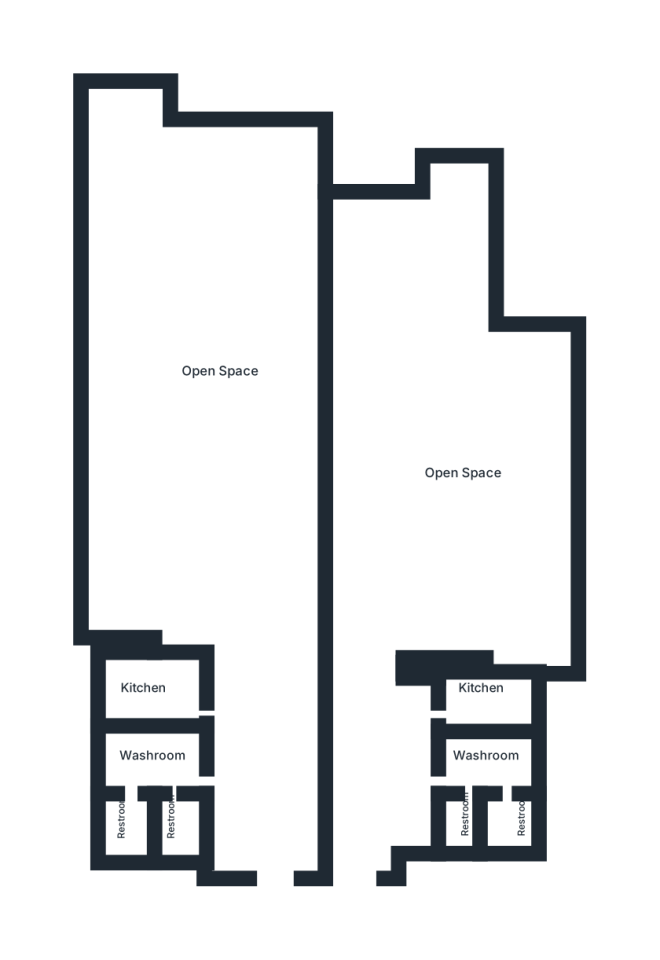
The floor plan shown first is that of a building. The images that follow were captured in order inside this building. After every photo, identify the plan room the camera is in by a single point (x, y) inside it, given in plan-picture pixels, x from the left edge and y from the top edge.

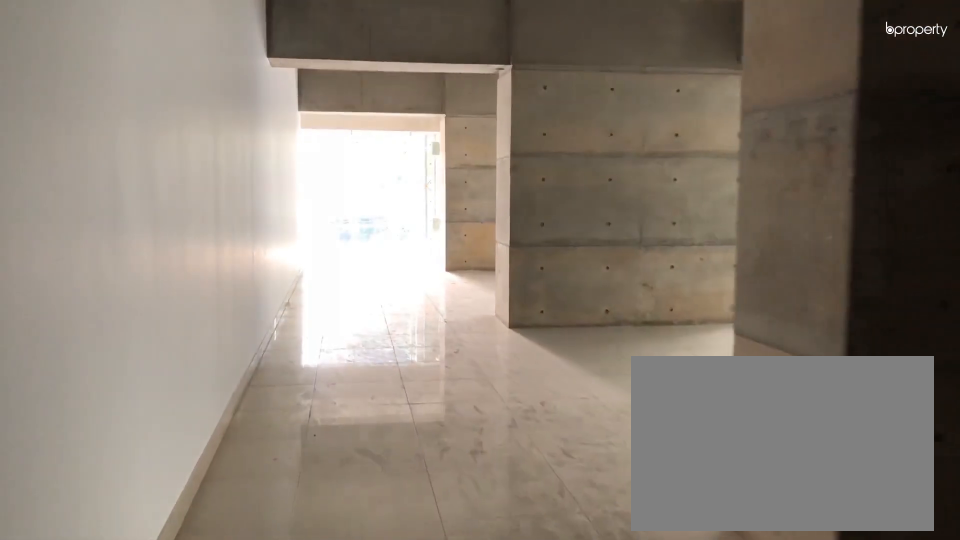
(383, 540)
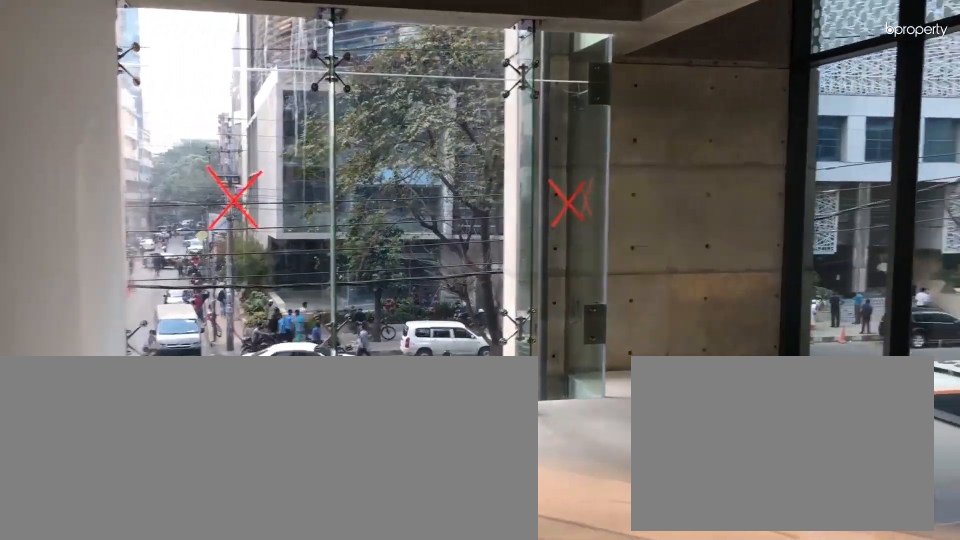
(369, 393)
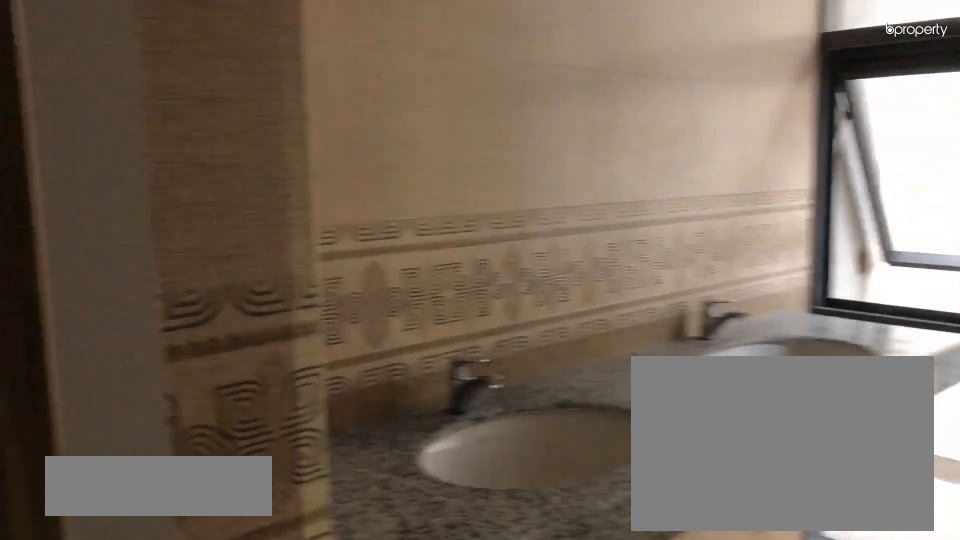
(477, 766)
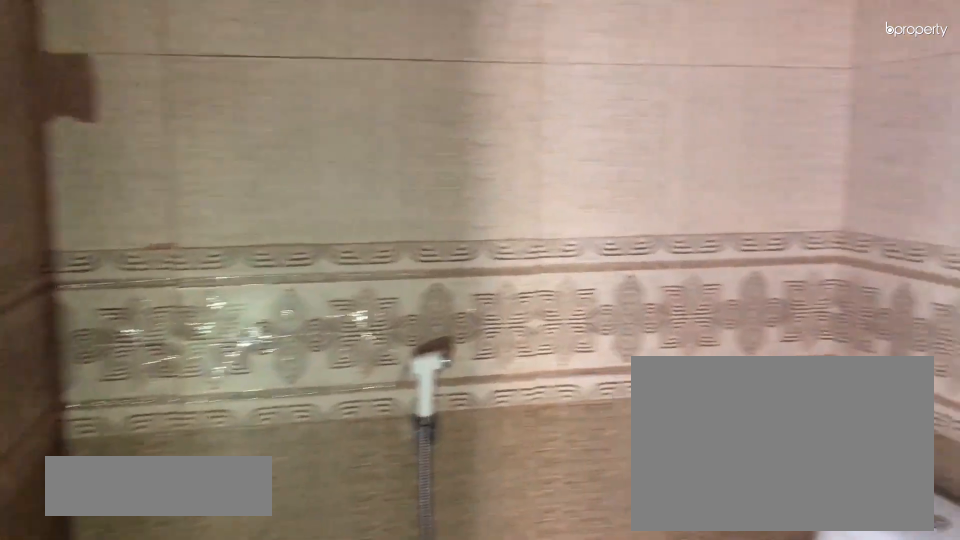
(499, 820)
